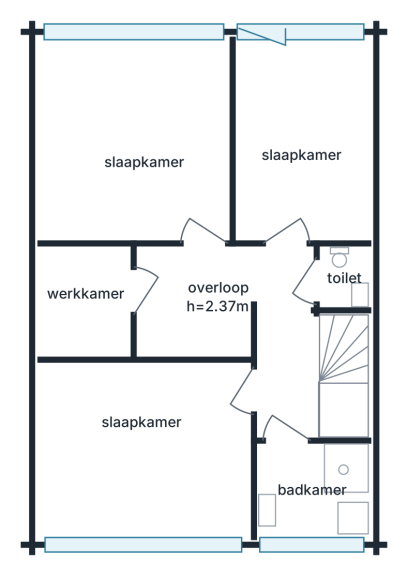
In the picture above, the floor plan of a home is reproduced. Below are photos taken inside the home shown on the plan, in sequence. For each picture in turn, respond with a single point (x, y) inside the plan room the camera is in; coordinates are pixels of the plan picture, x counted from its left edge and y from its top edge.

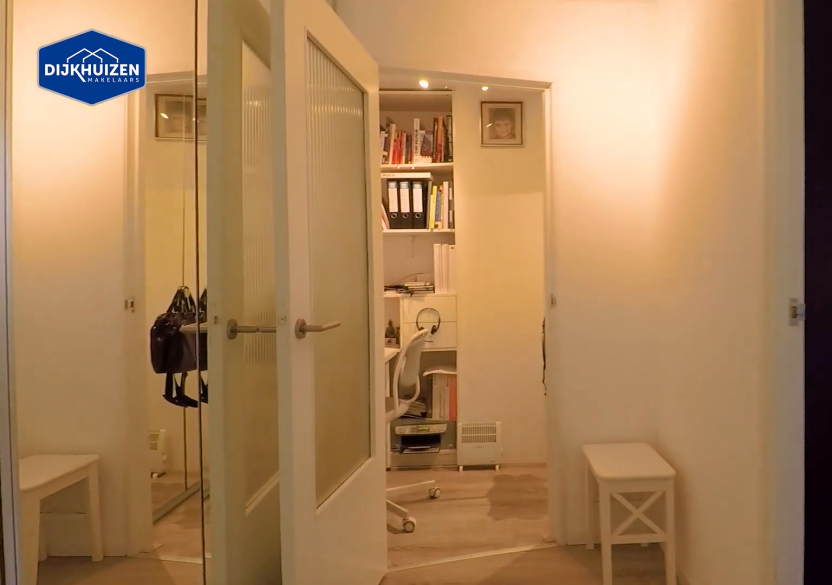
(287, 342)
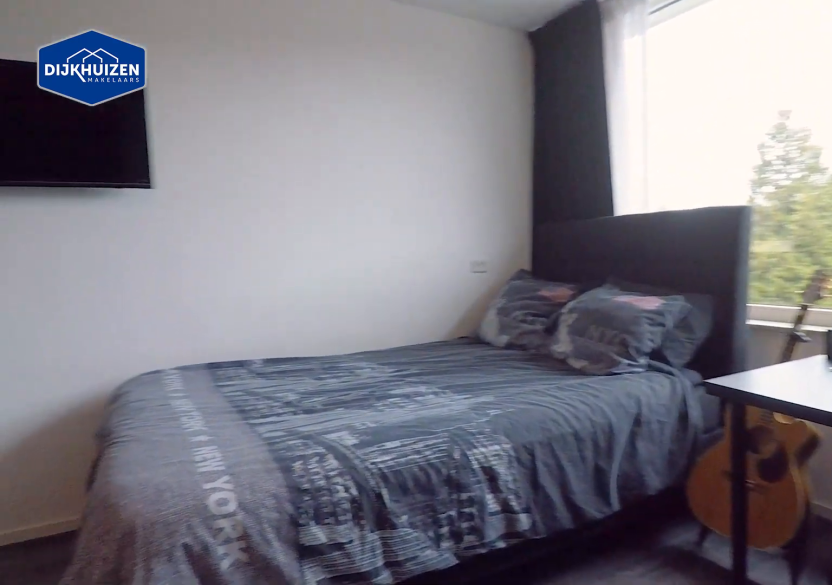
(139, 159)
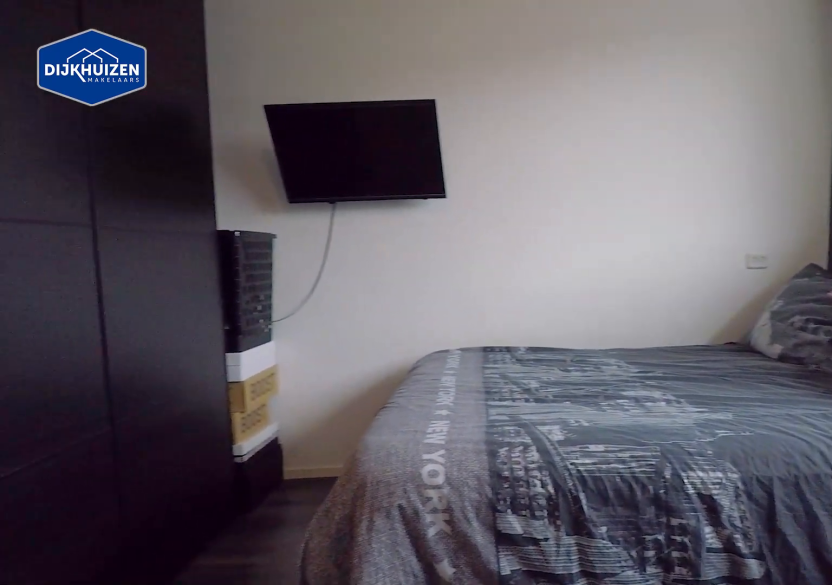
(139, 159)
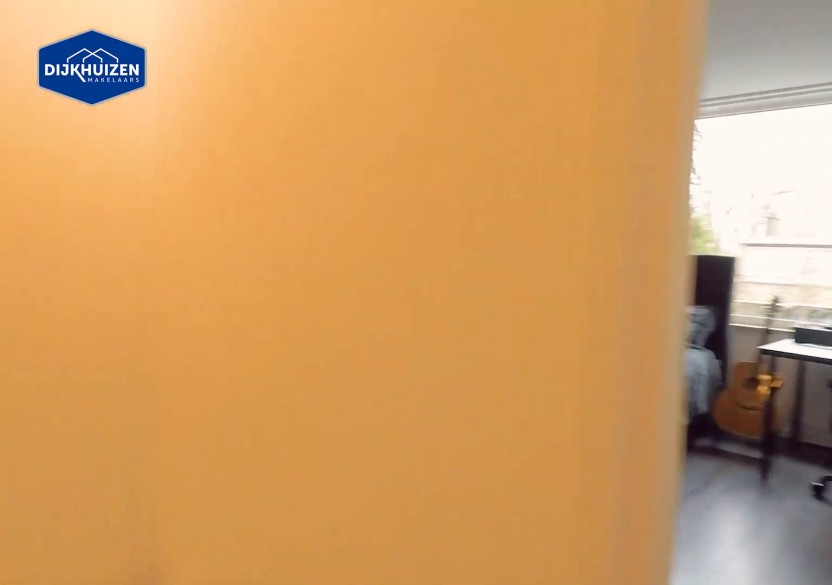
(285, 340)
